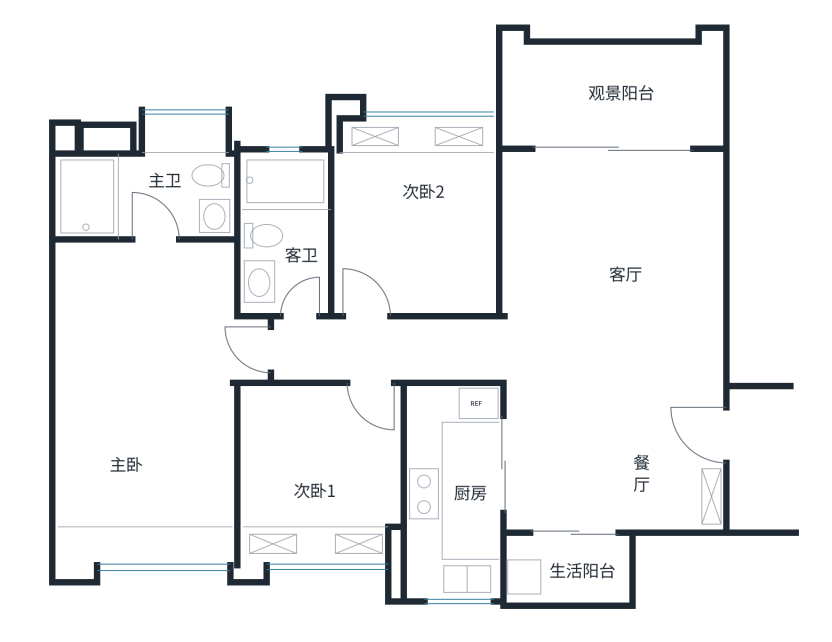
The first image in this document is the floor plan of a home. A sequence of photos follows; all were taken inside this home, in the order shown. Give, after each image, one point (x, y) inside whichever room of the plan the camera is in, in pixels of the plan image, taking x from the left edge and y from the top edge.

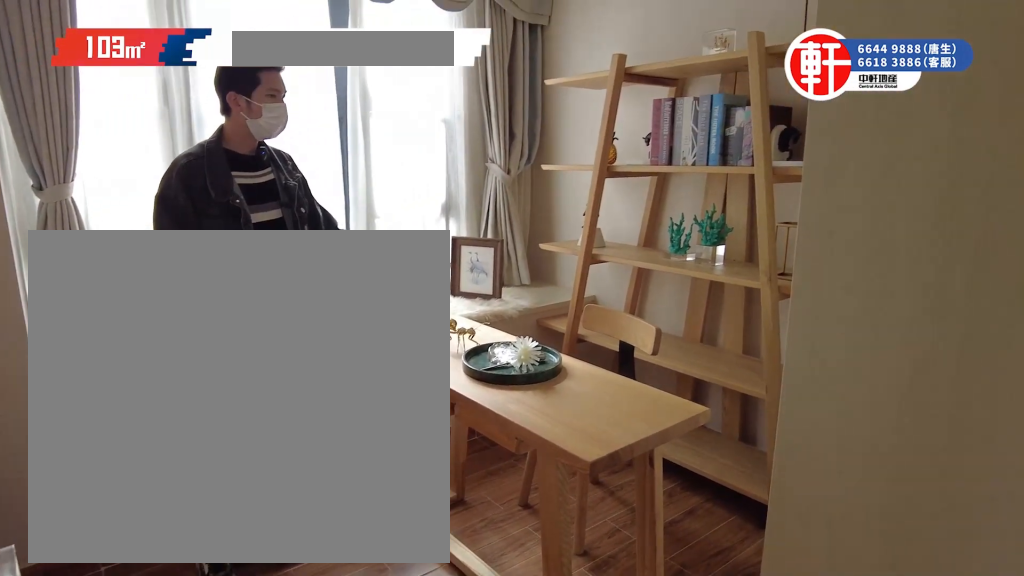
(323, 483)
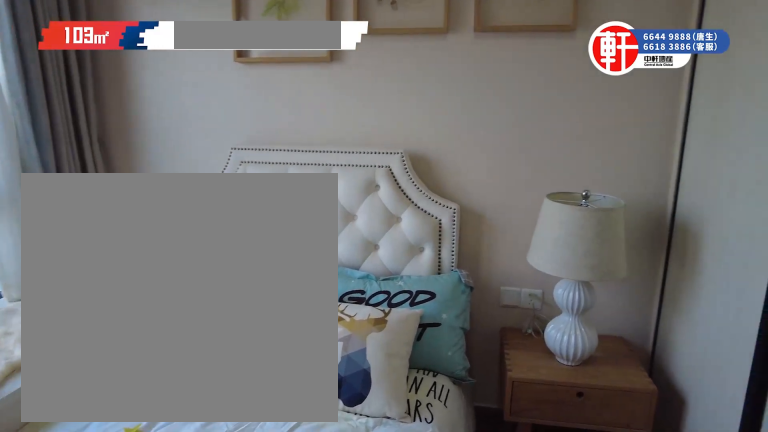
(411, 261)
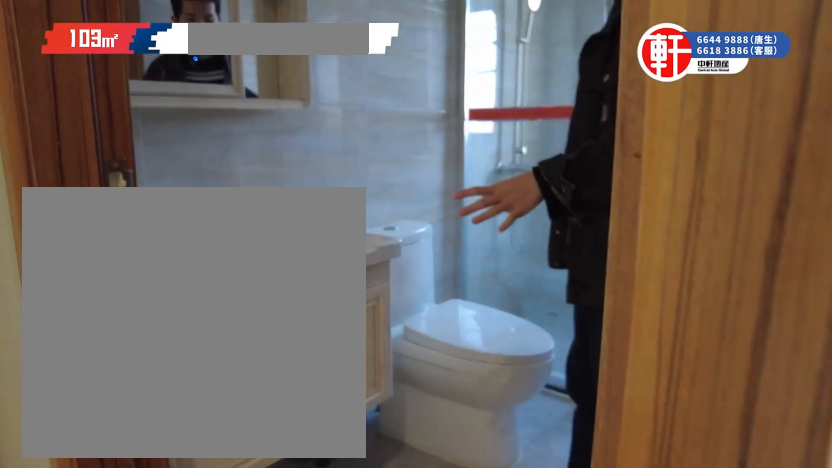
(285, 269)
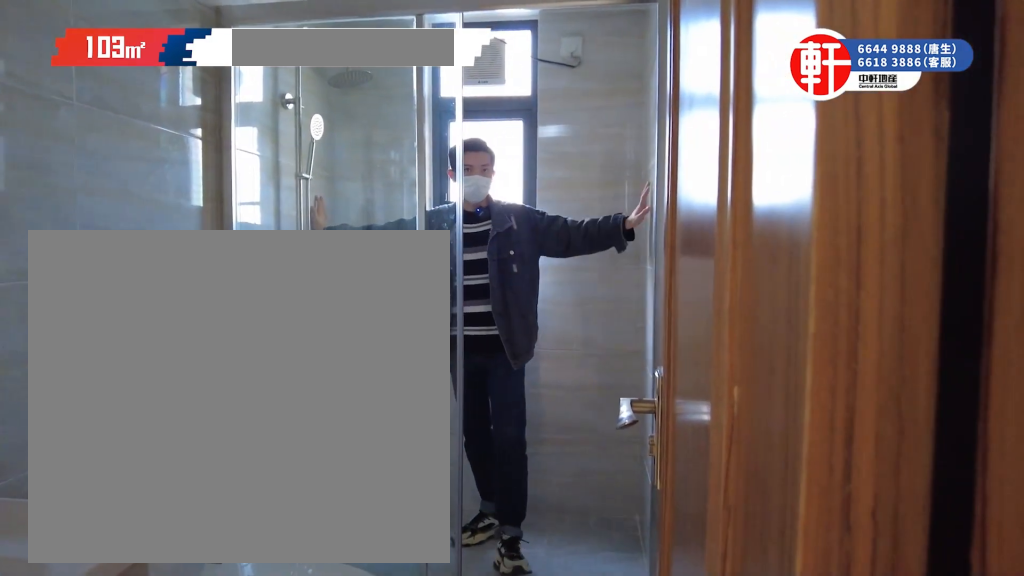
(285, 269)
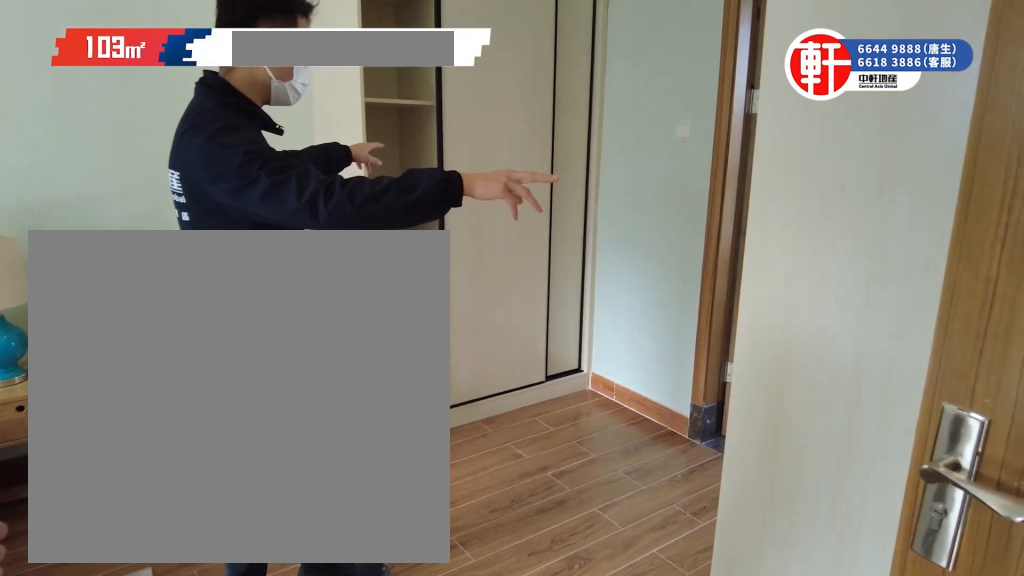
(153, 408)
